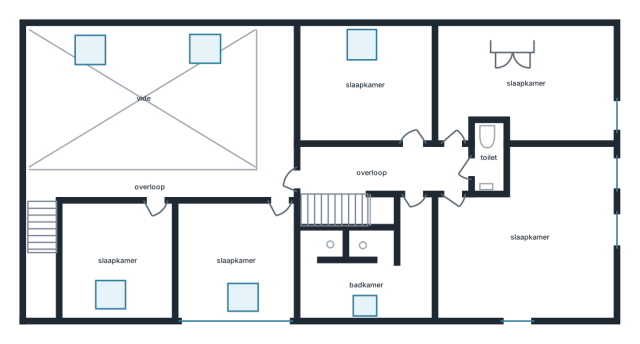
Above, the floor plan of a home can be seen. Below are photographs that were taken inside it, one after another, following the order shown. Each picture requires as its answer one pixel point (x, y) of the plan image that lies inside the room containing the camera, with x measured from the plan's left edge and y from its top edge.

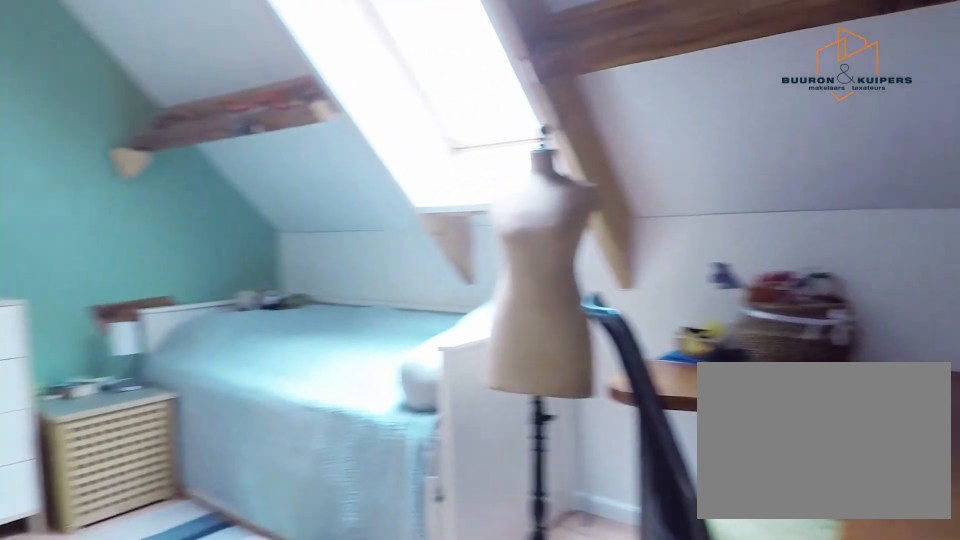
(383, 89)
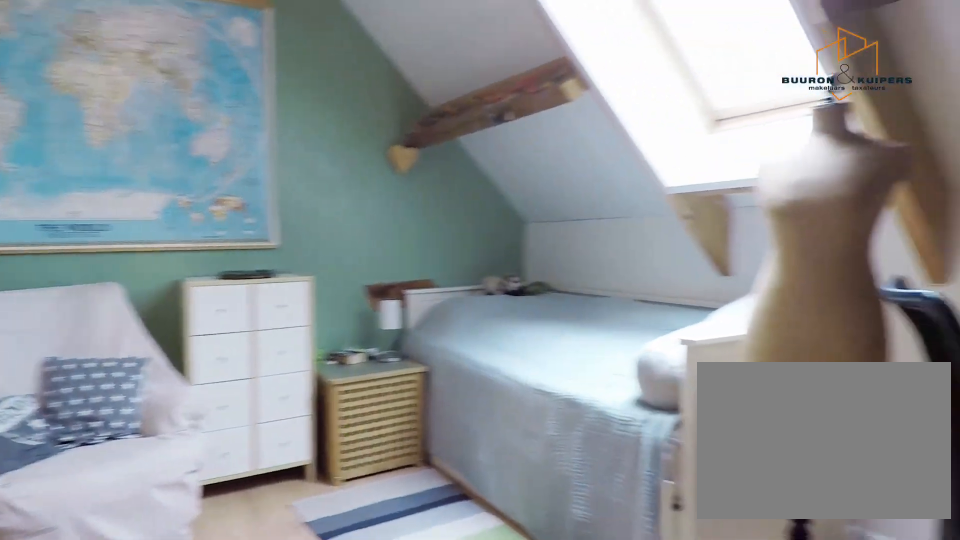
(383, 89)
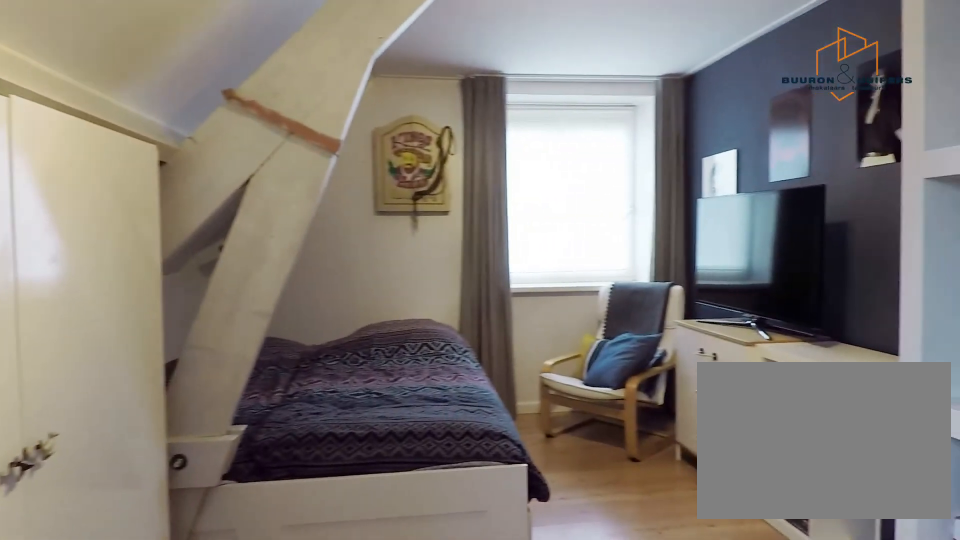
(526, 89)
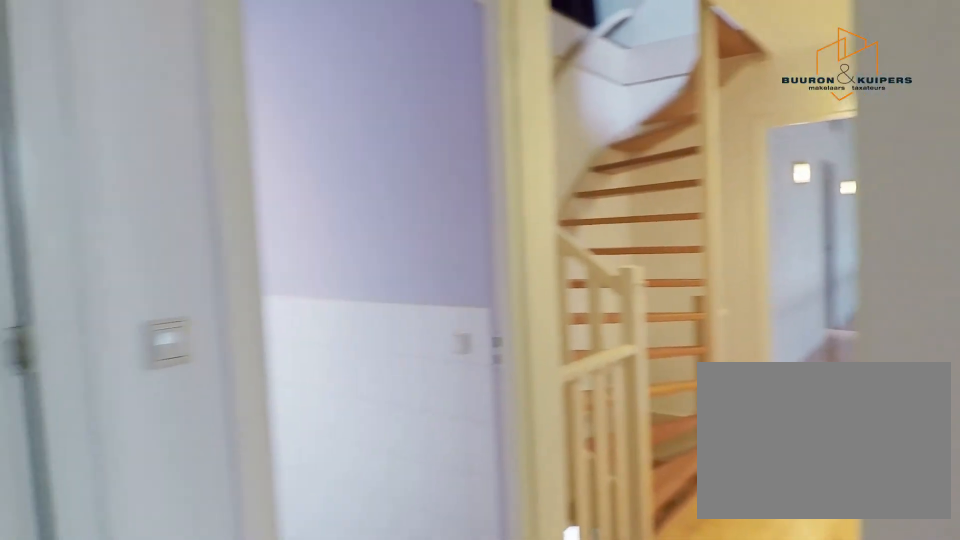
(385, 168)
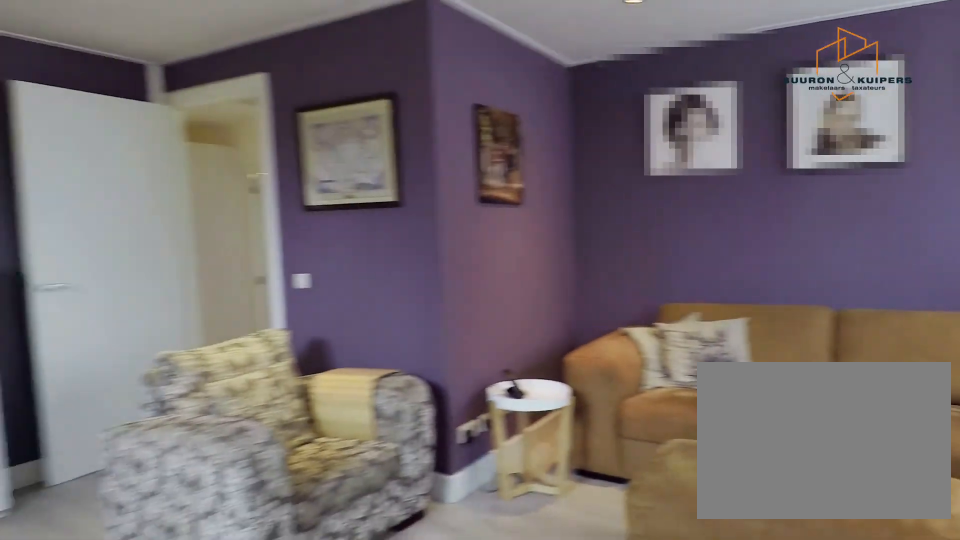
(532, 235)
